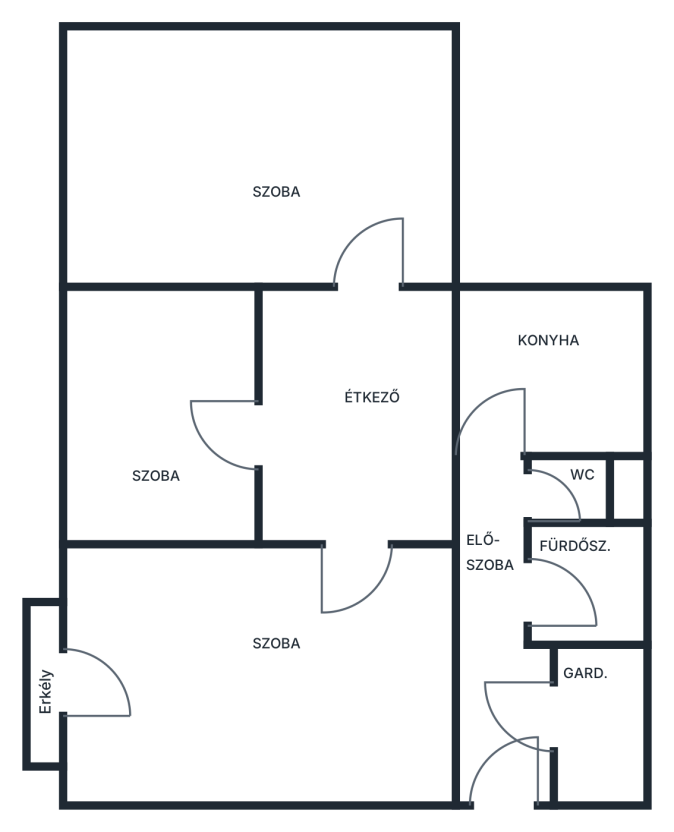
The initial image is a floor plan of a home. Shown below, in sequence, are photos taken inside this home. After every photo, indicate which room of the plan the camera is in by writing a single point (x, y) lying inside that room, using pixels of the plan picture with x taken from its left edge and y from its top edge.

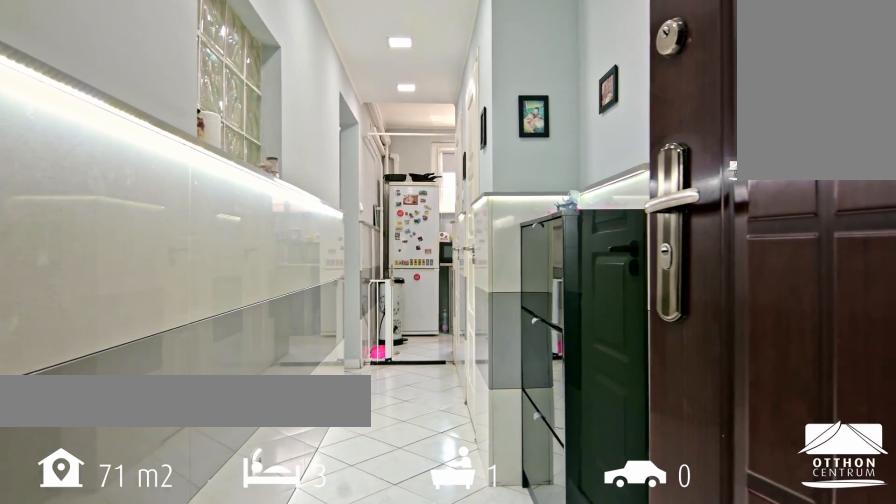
(492, 621)
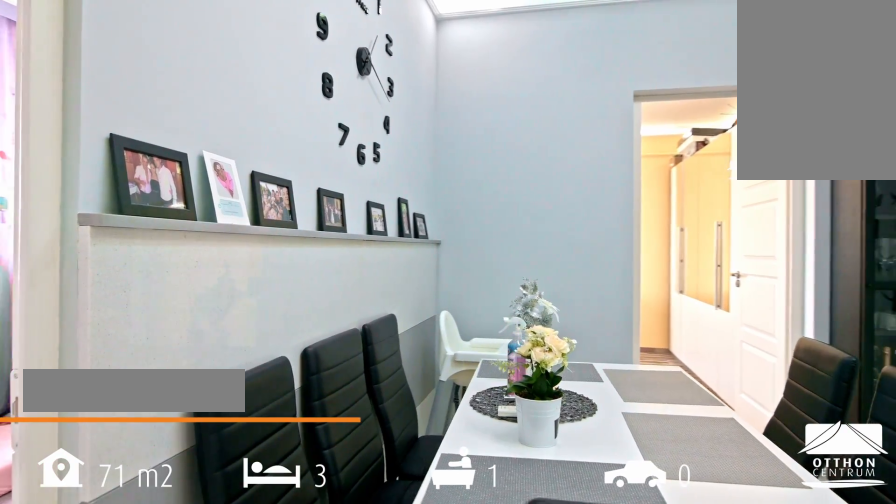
(359, 438)
